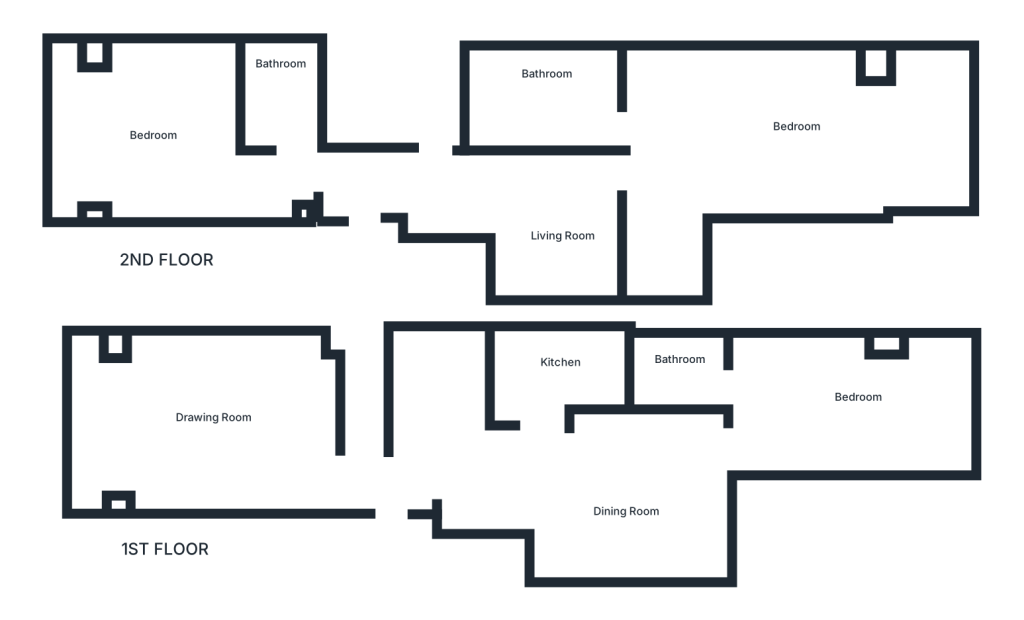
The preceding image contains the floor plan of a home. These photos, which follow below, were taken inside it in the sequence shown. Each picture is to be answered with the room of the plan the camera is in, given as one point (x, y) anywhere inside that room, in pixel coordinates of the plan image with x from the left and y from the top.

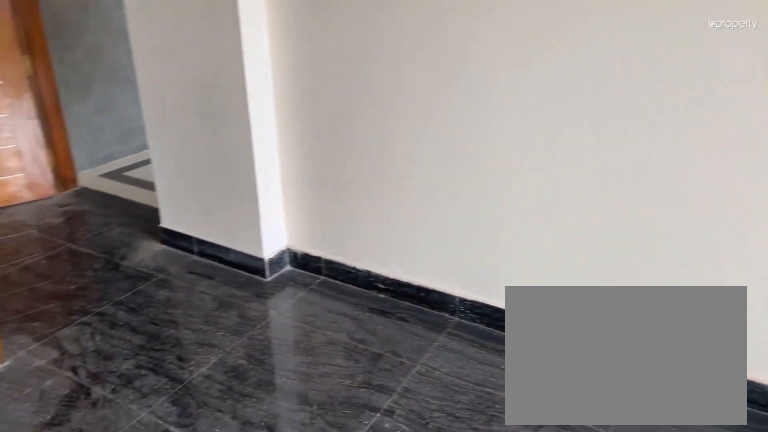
(186, 424)
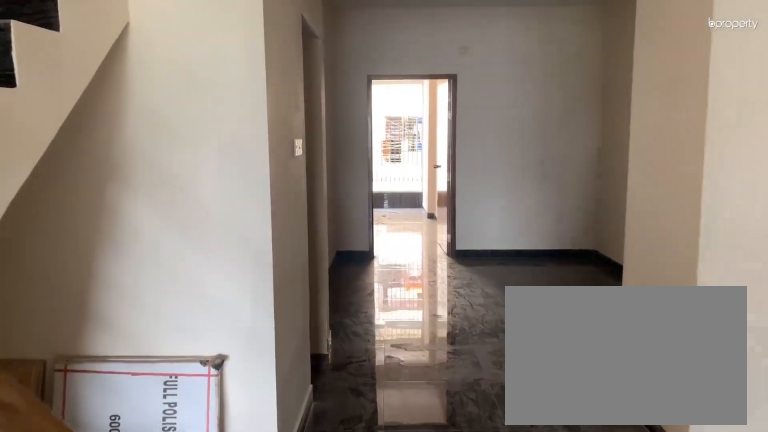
(384, 474)
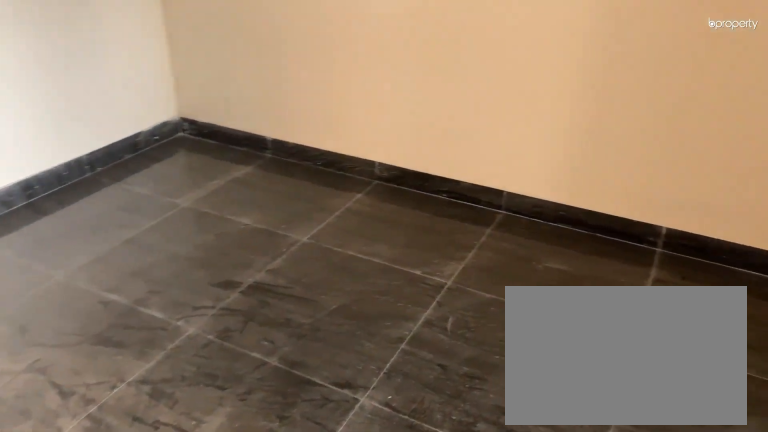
(616, 495)
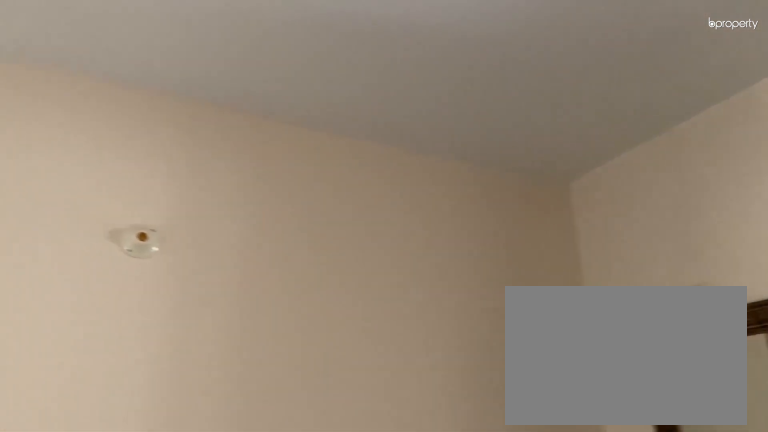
(616, 495)
